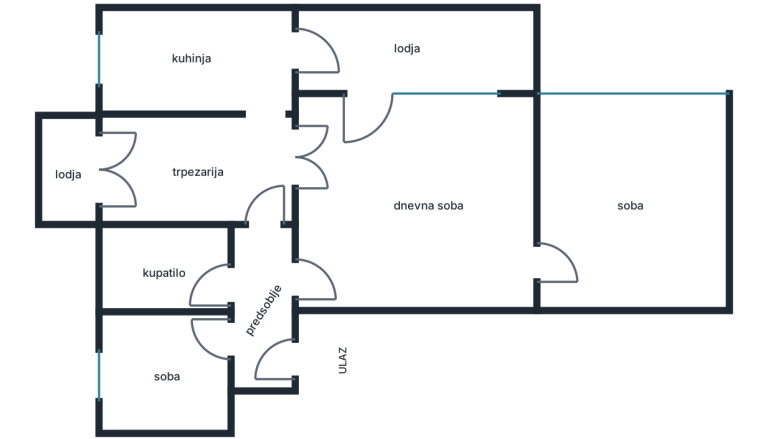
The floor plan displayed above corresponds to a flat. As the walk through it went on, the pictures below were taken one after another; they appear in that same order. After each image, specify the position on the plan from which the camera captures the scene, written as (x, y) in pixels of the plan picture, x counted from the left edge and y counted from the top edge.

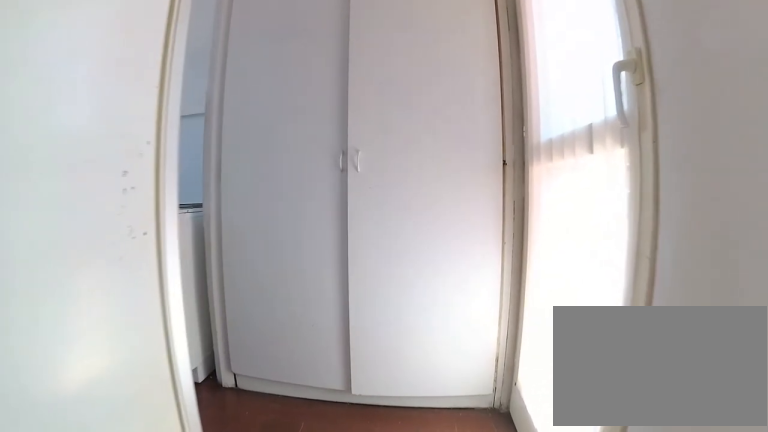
(264, 114)
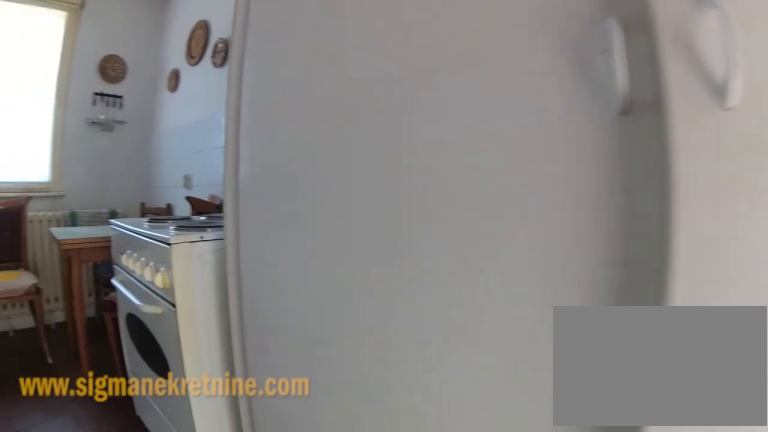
(273, 77)
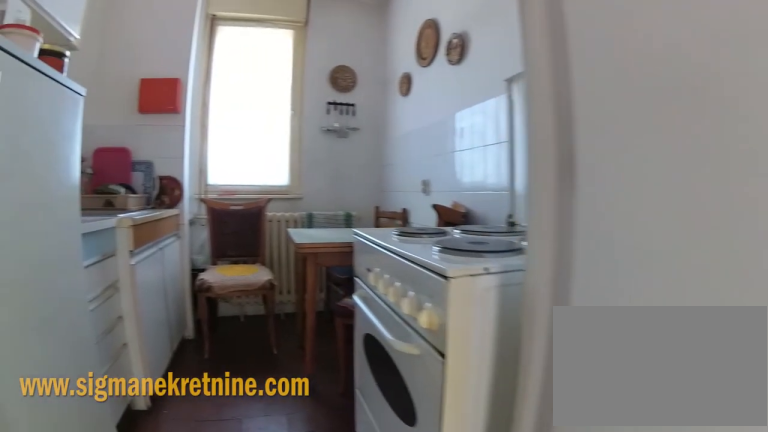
(279, 71)
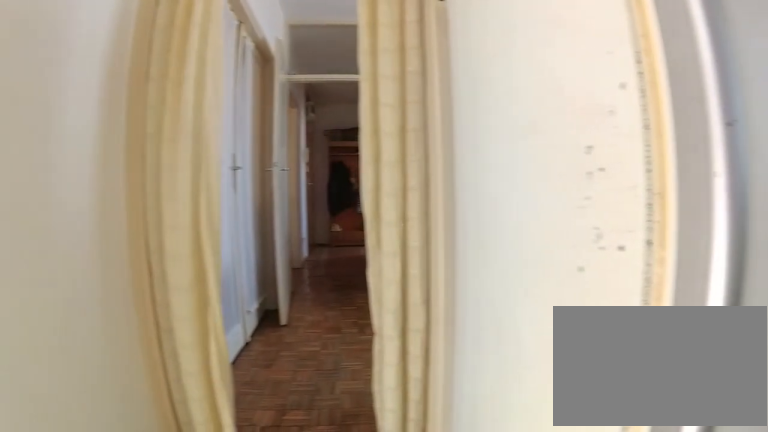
(274, 44)
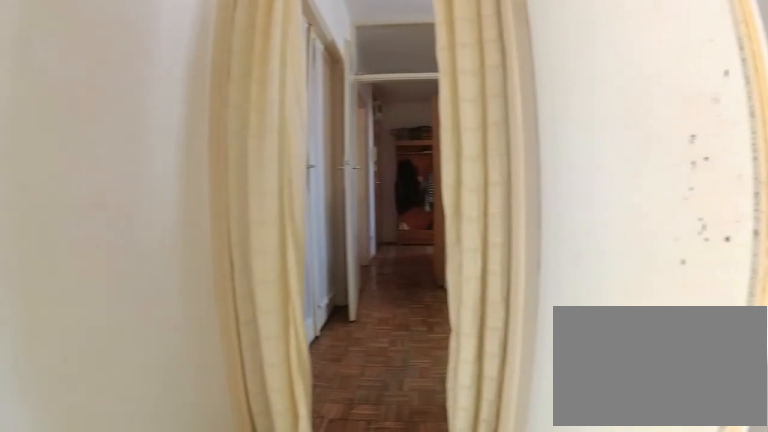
(273, 43)
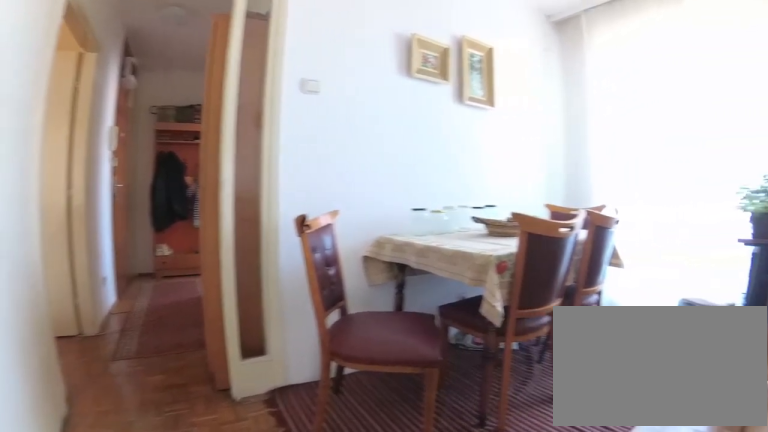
(273, 122)
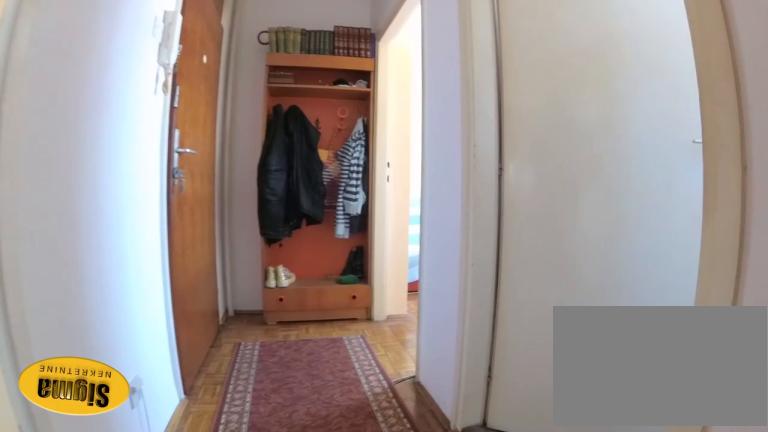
(260, 217)
